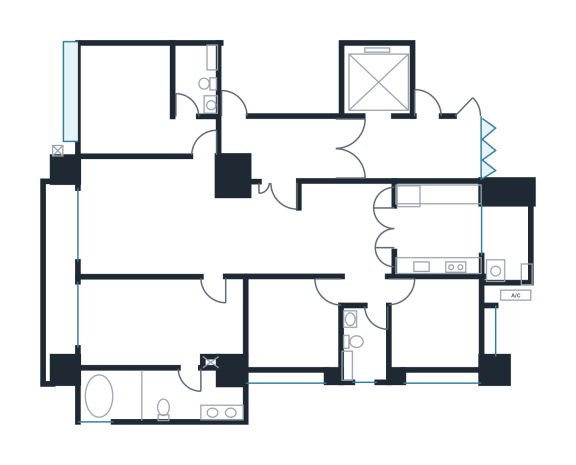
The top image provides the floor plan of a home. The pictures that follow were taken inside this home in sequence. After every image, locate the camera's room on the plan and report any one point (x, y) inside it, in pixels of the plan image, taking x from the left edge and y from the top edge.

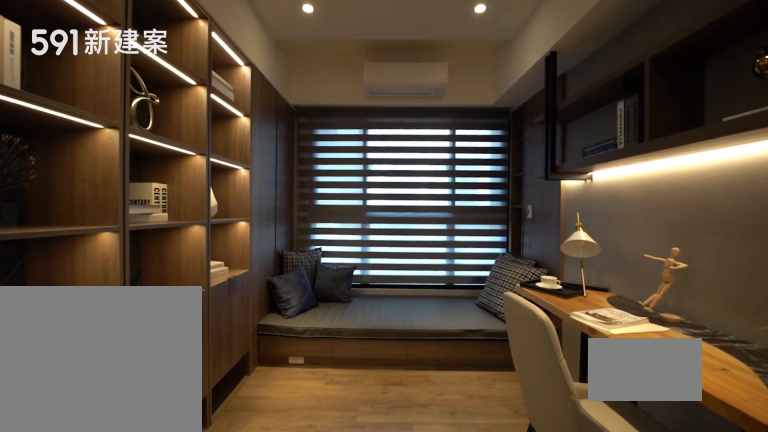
(293, 322)
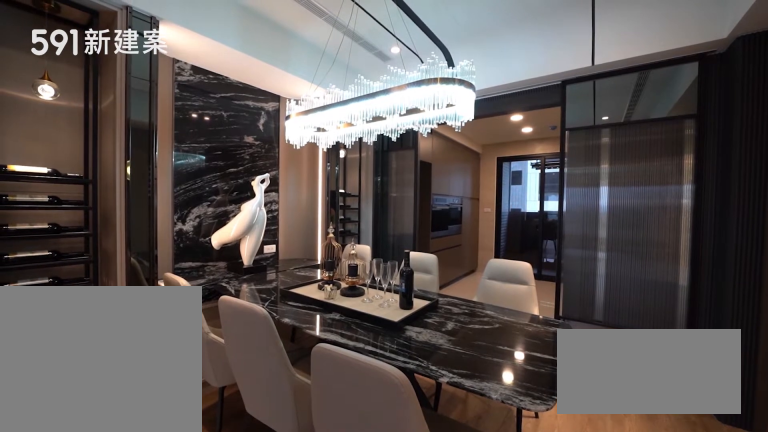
(343, 227)
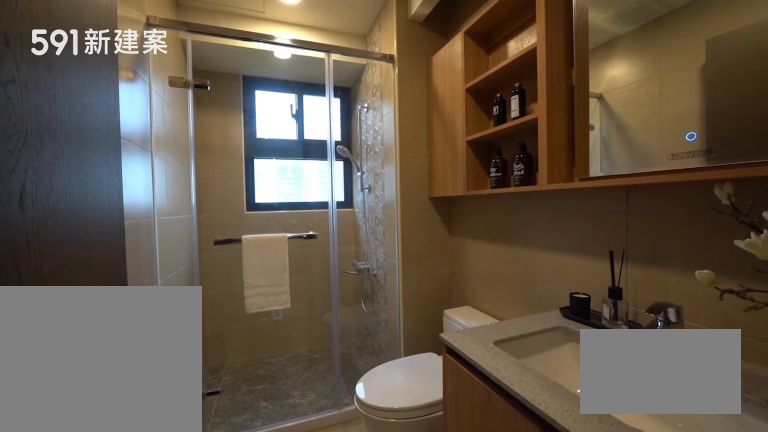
(366, 345)
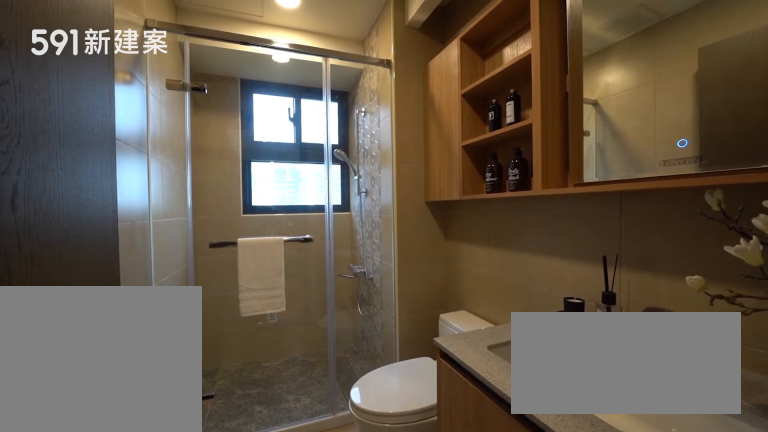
(366, 345)
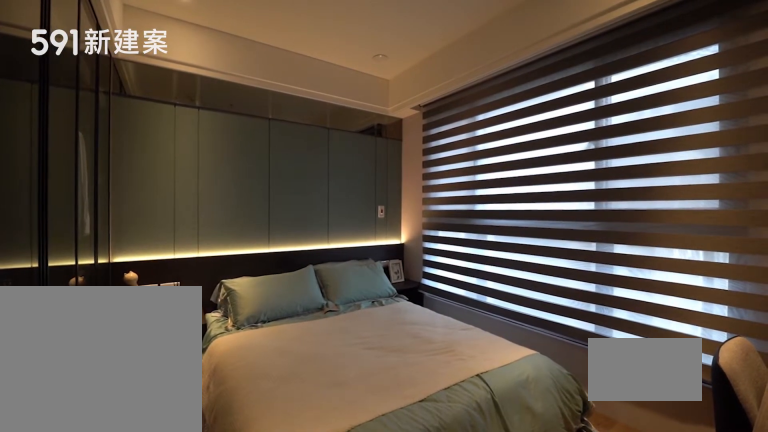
(435, 323)
